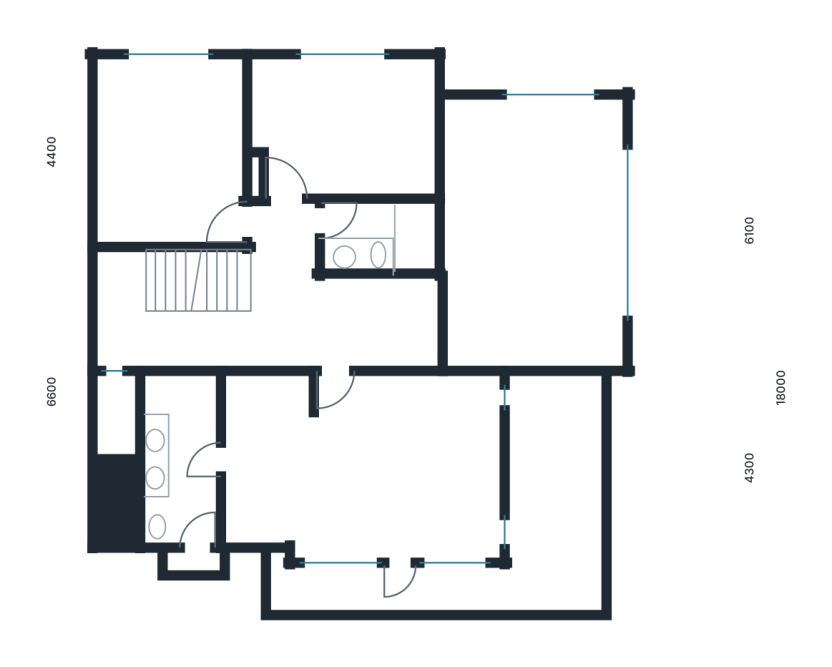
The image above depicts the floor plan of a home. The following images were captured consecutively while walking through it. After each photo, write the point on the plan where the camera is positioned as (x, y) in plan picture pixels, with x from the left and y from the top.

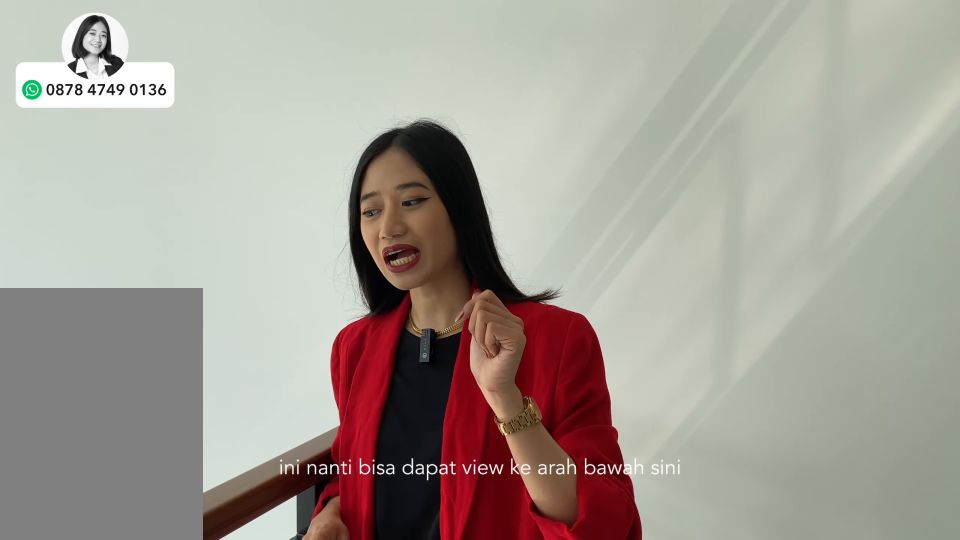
(399, 321)
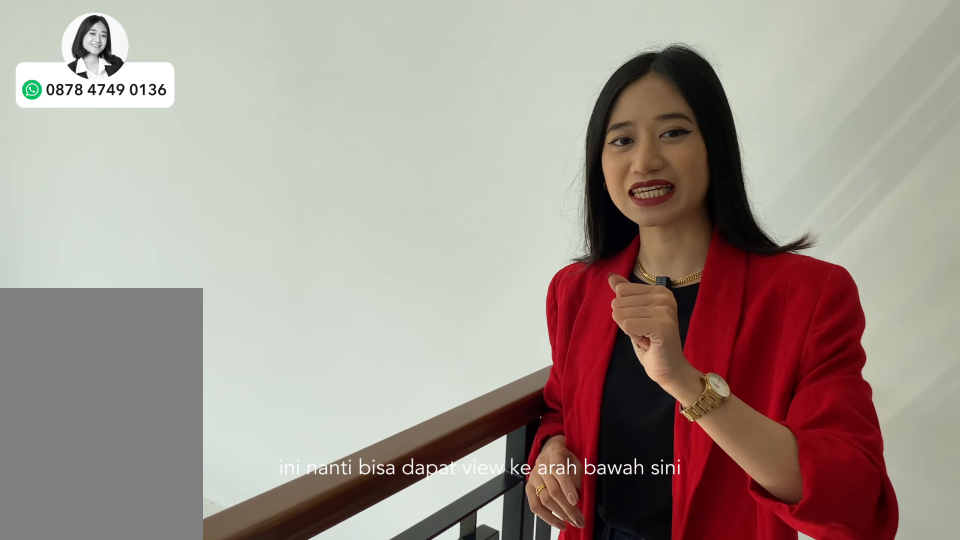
(399, 321)
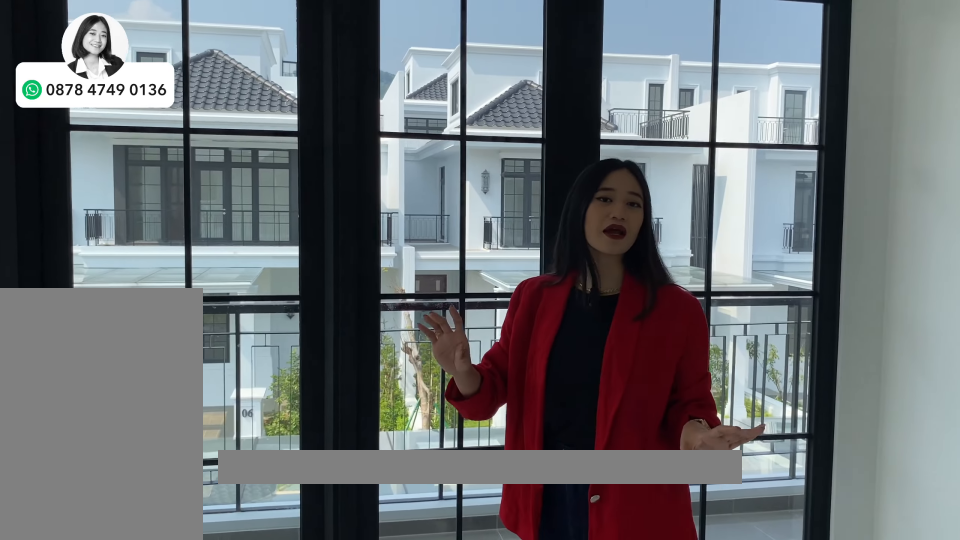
(263, 414)
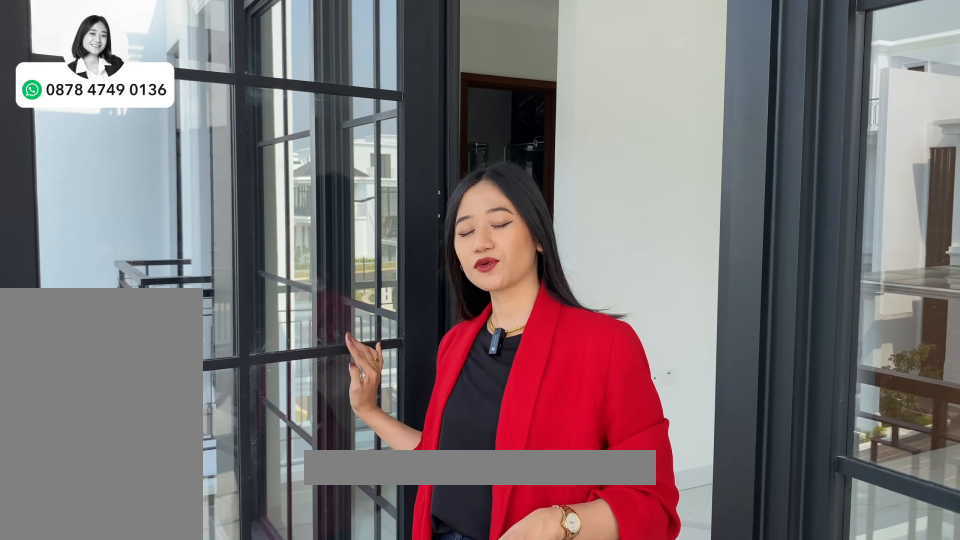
(436, 593)
